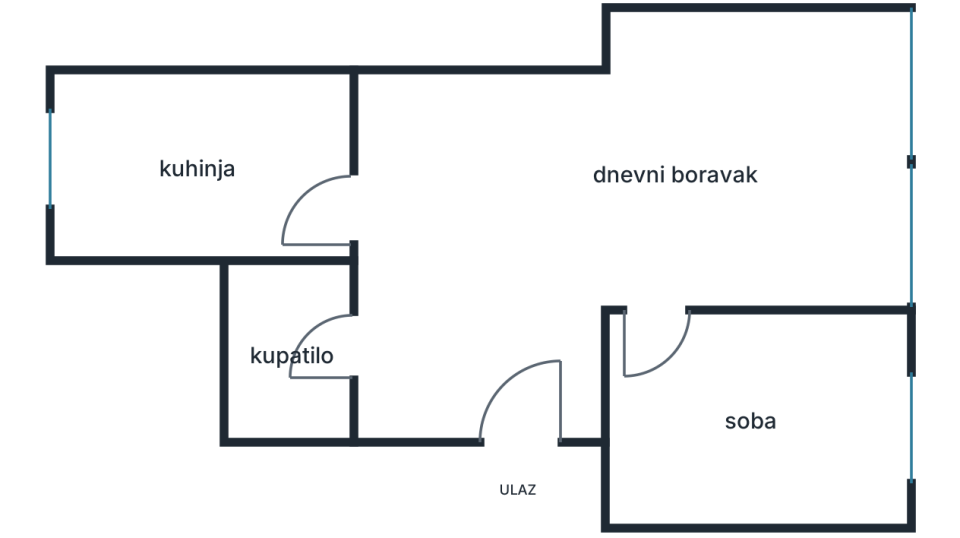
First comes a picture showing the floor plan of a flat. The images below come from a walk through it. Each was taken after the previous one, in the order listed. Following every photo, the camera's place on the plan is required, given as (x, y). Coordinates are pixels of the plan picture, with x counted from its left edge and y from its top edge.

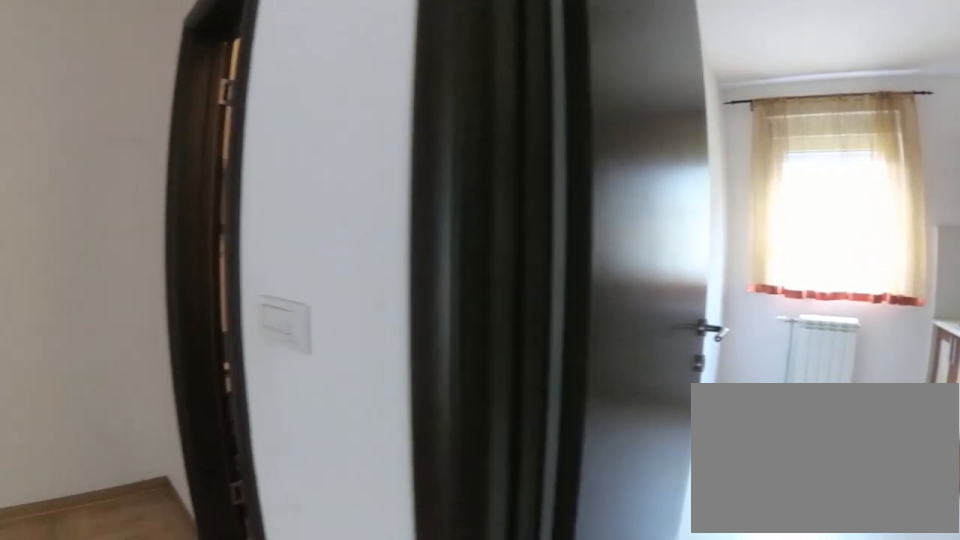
(383, 175)
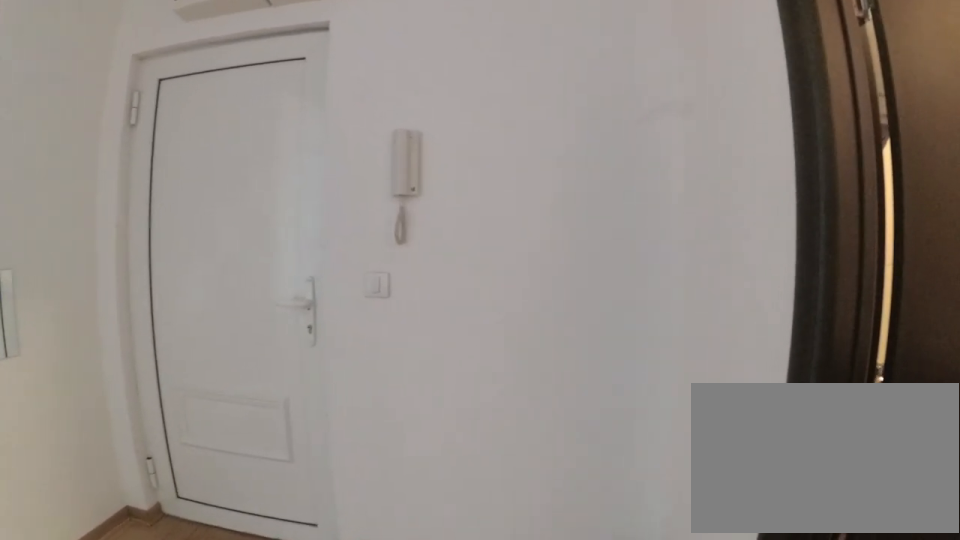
(394, 224)
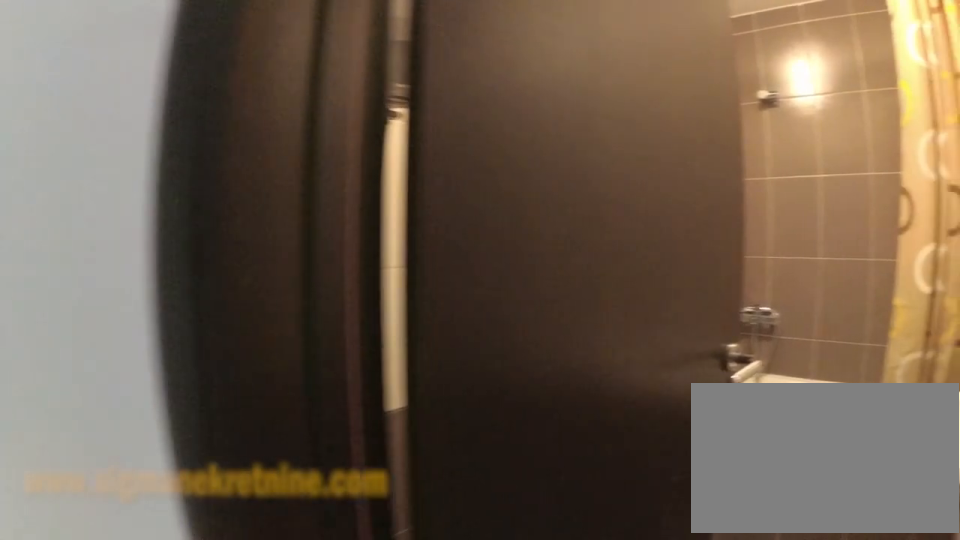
(412, 299)
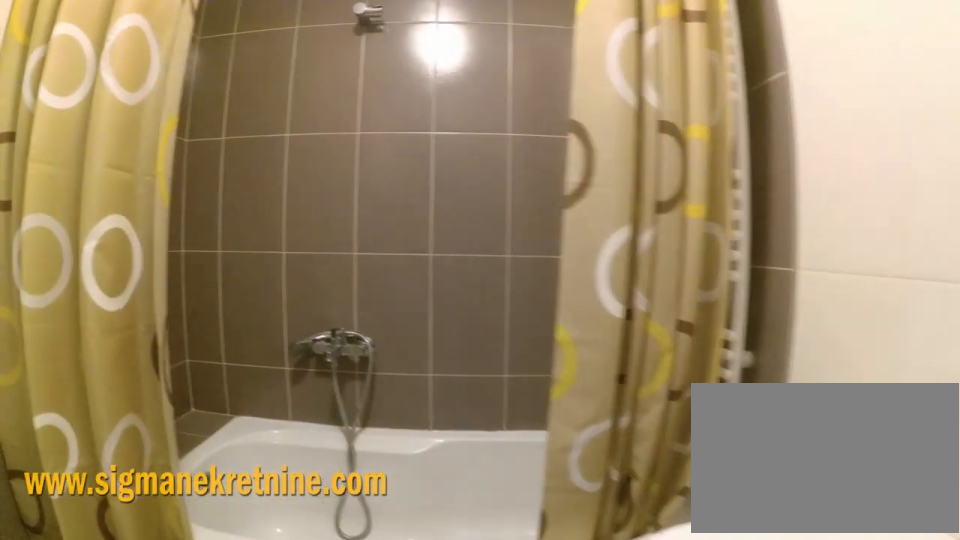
(350, 342)
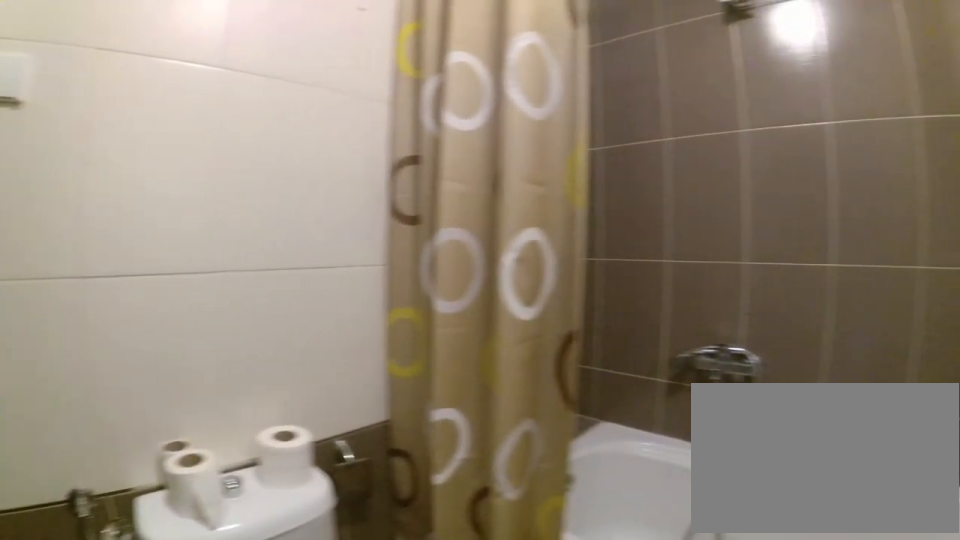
(321, 328)
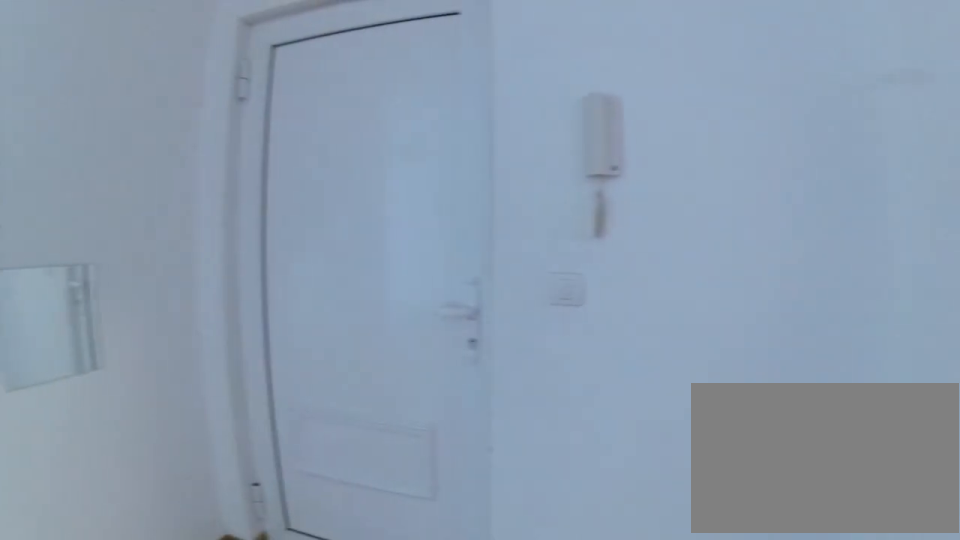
(449, 344)
